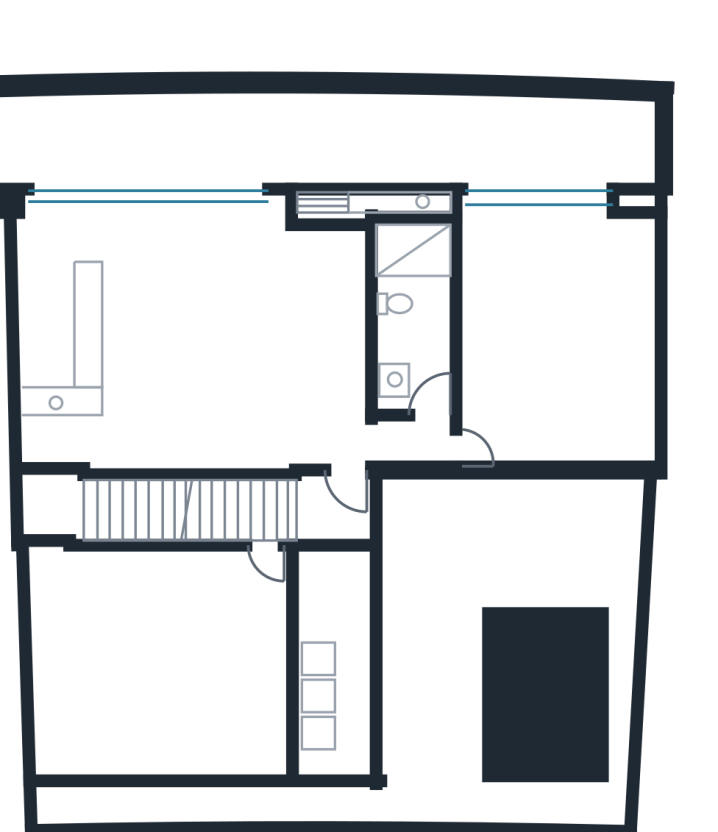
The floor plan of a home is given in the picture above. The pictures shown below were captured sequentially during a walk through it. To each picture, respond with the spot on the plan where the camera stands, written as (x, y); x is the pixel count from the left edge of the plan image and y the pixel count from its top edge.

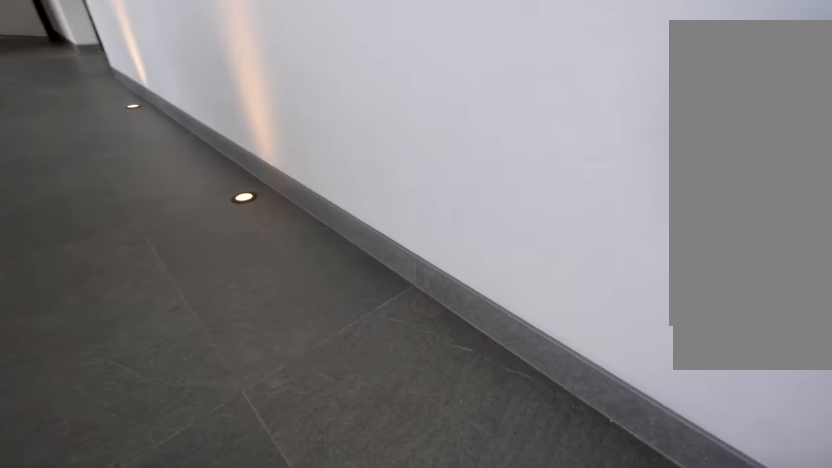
(187, 430)
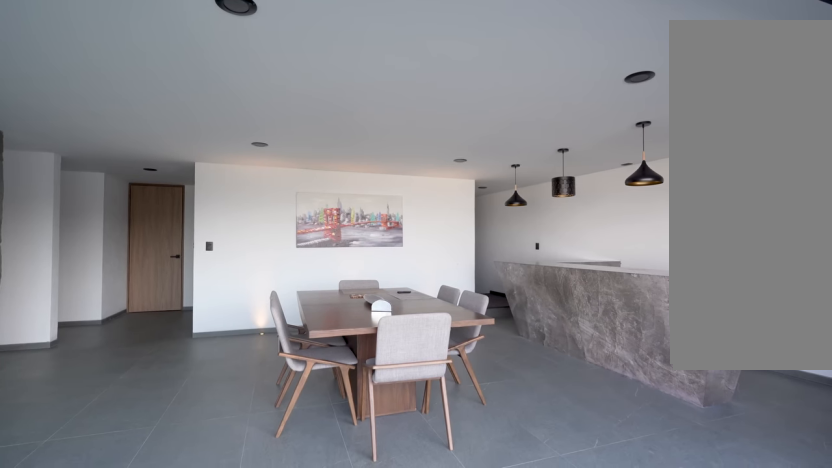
(248, 238)
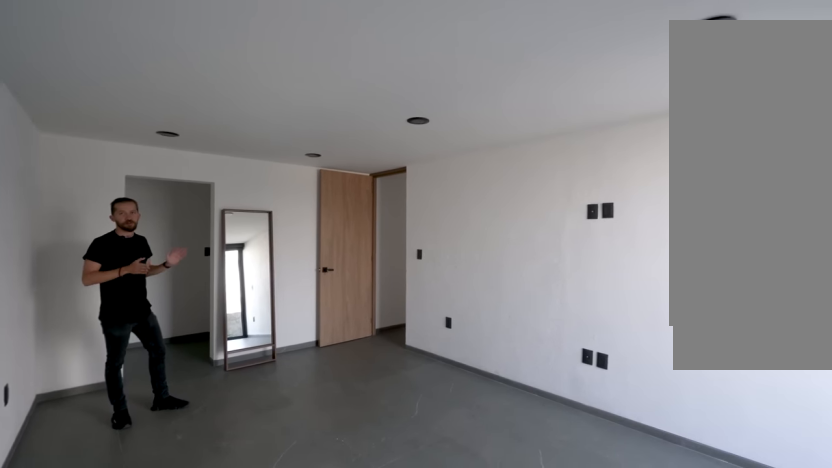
(639, 232)
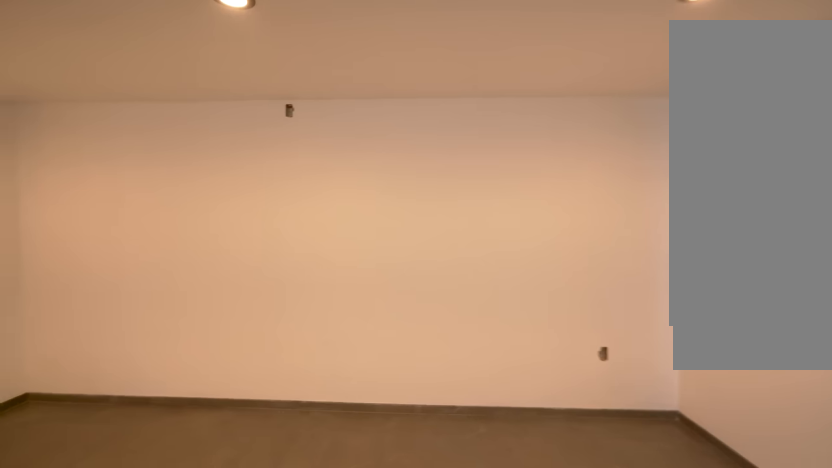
(203, 582)
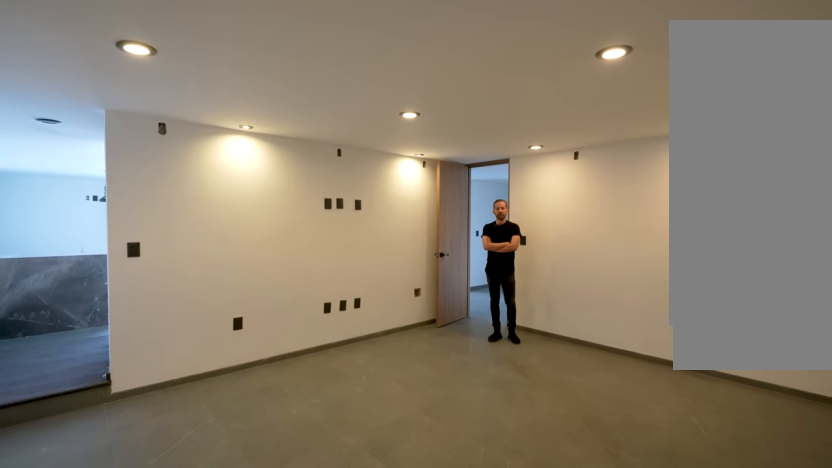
(41, 739)
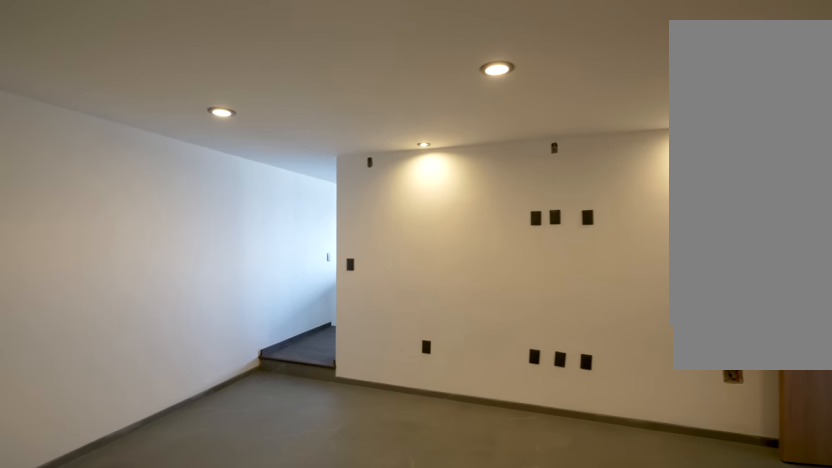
(56, 748)
